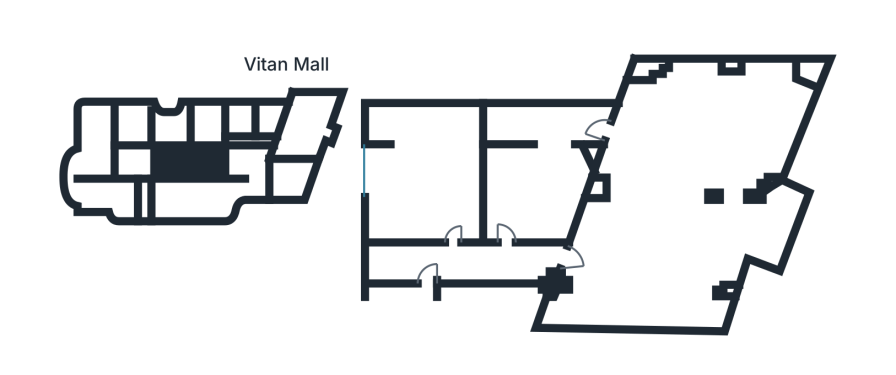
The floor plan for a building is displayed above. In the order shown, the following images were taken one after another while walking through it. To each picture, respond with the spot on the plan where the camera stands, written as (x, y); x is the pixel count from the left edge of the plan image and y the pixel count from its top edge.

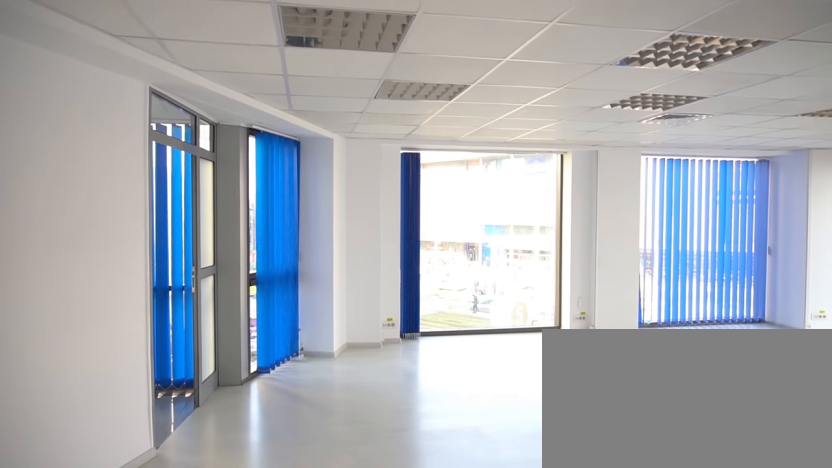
(600, 232)
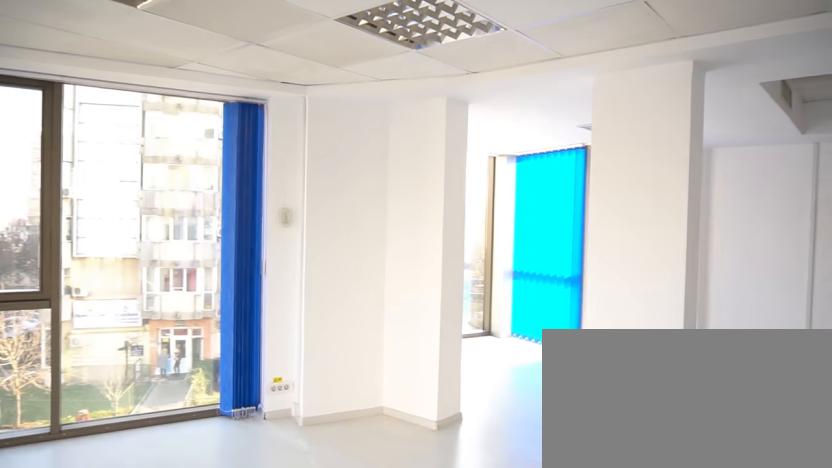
(722, 124)
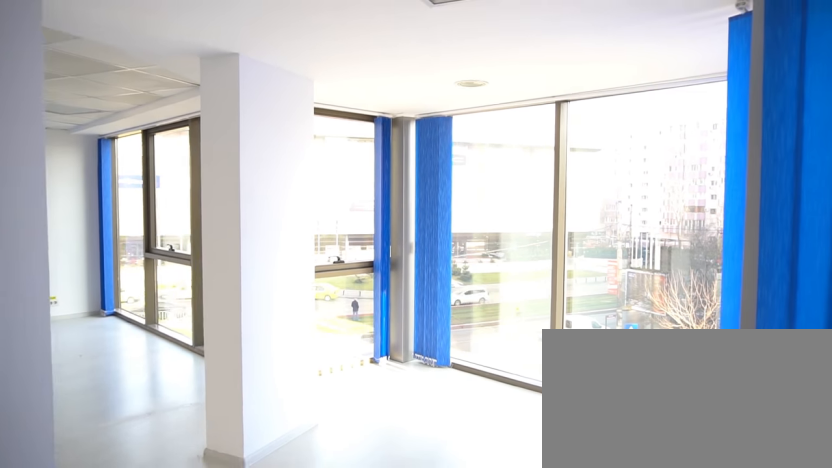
(708, 287)
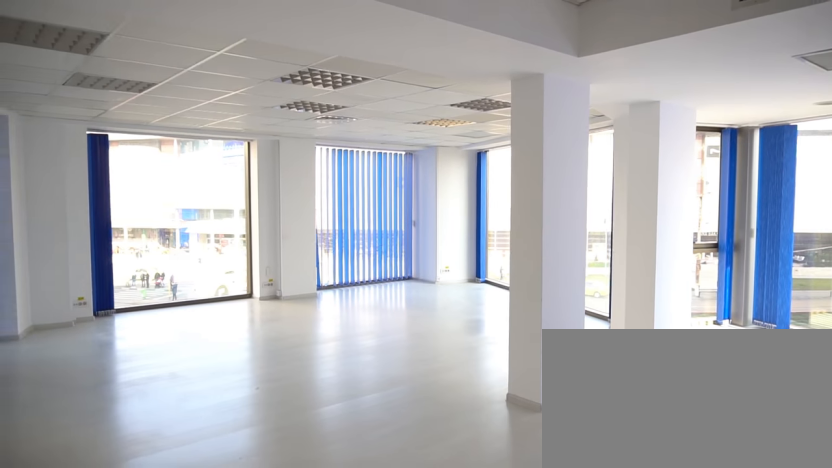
(620, 283)
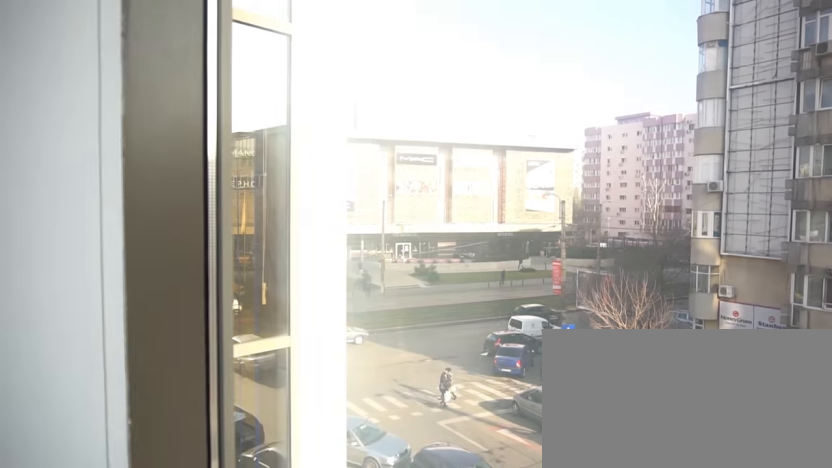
(722, 307)
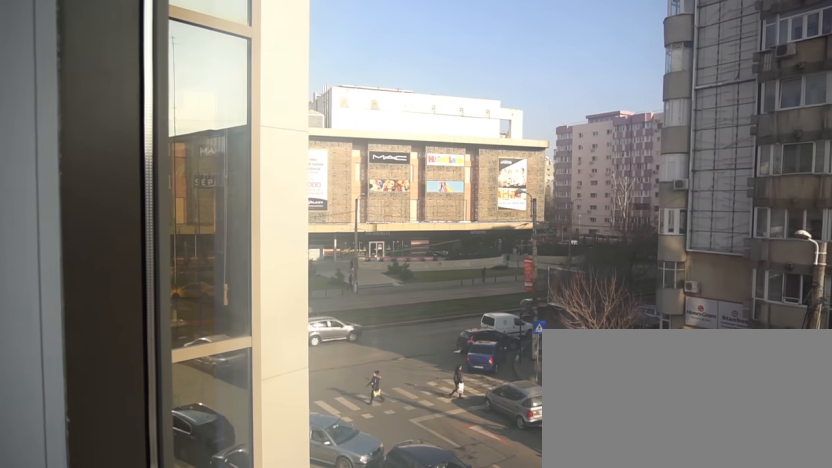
(722, 307)
